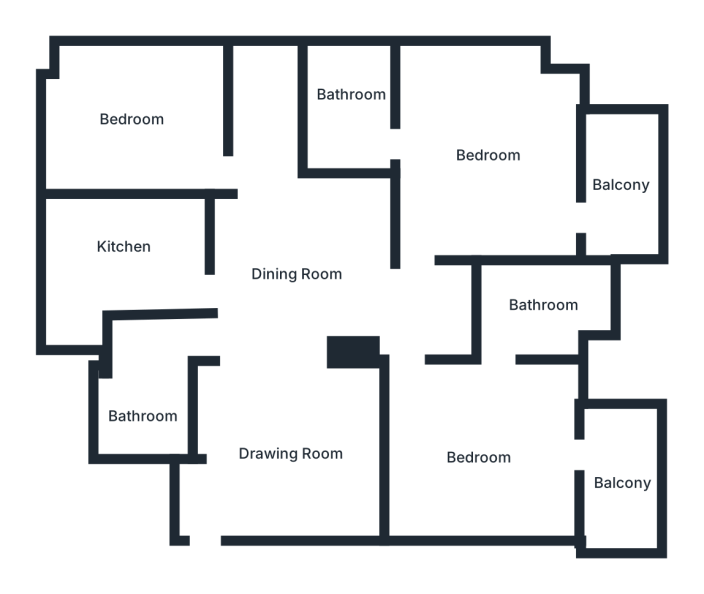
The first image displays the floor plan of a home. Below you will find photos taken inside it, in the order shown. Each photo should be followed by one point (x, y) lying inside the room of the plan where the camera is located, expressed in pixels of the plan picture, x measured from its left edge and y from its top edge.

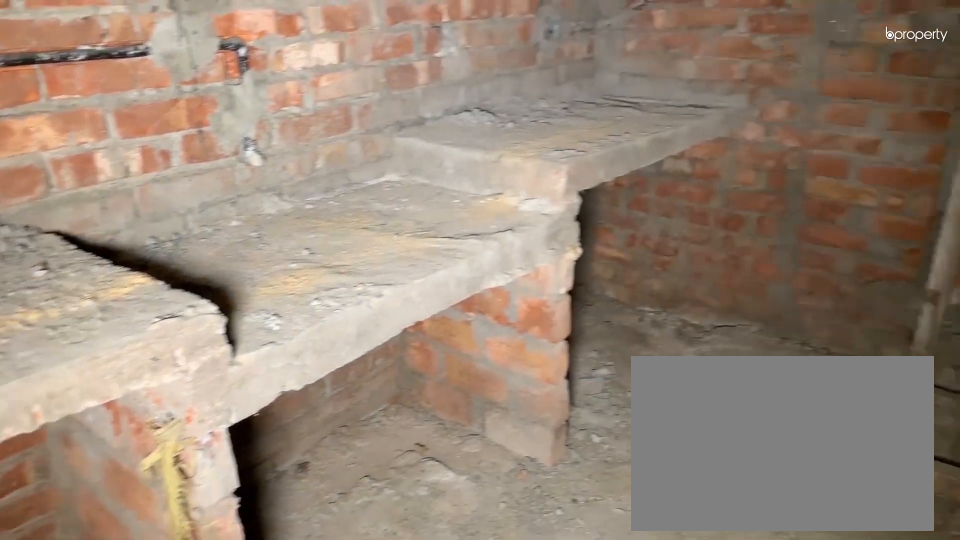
(109, 256)
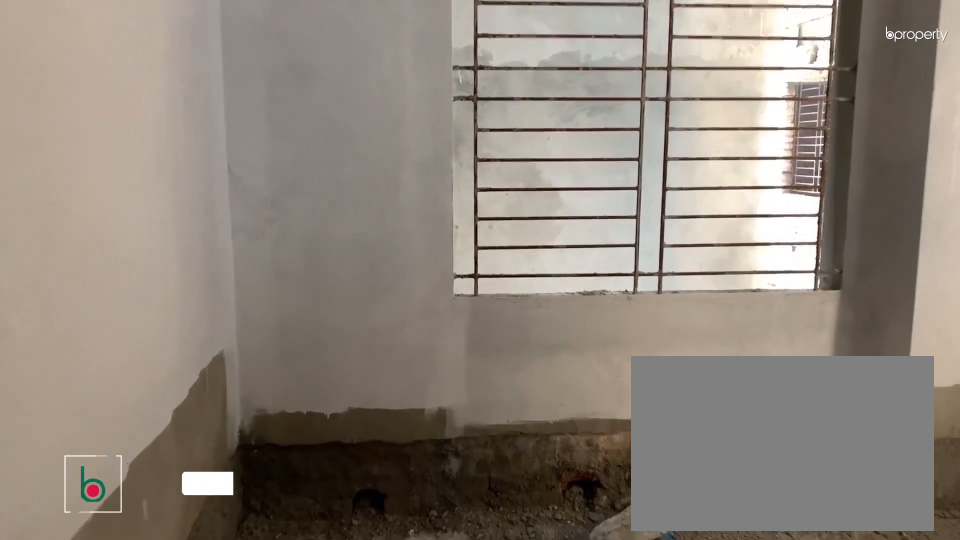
(132, 121)
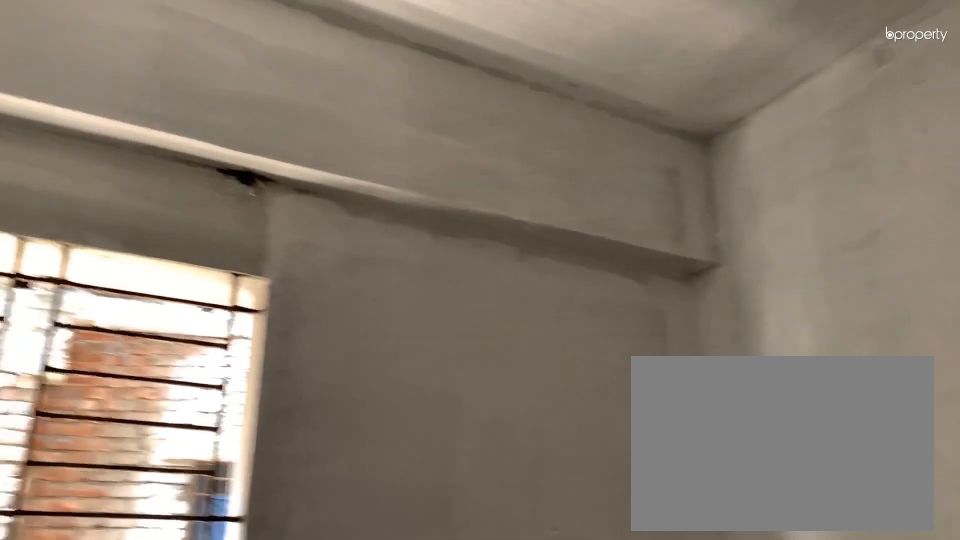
(132, 121)
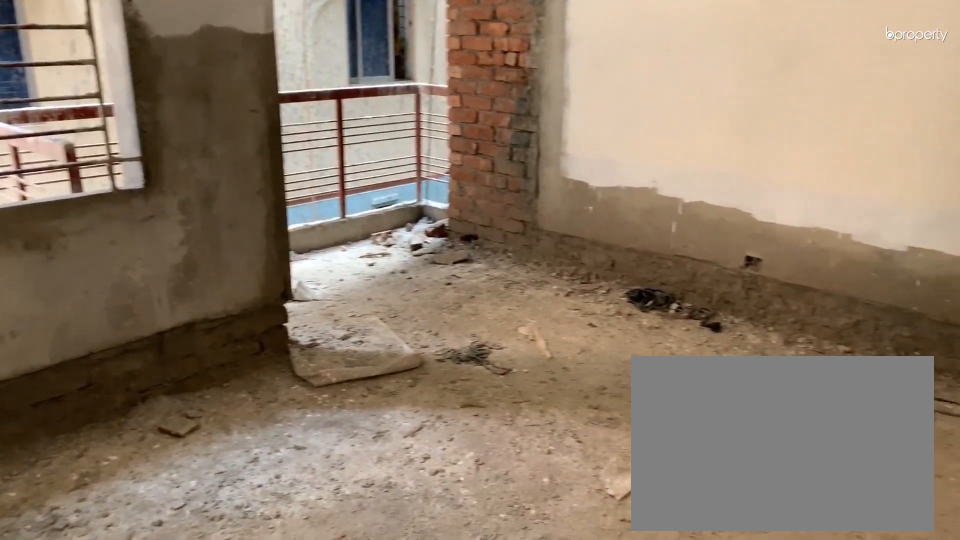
(480, 147)
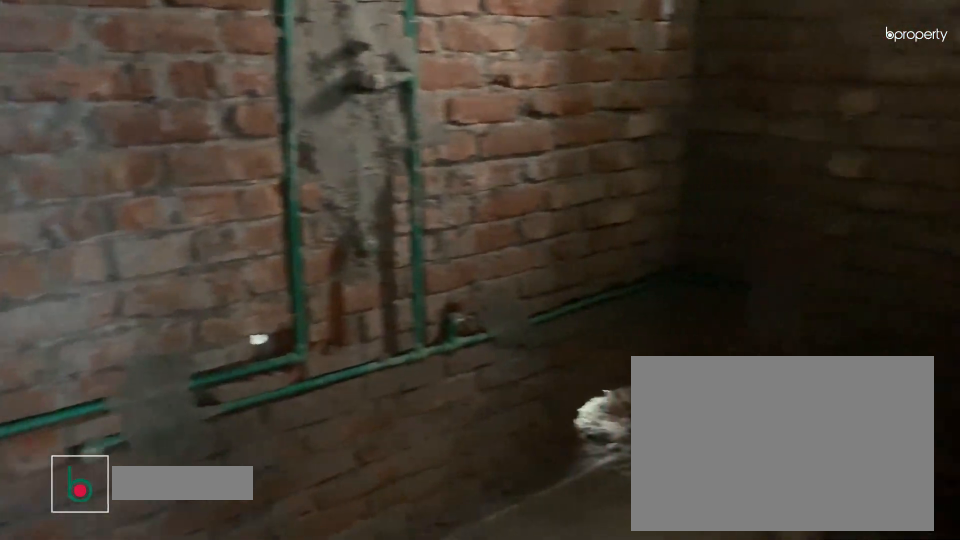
(348, 112)
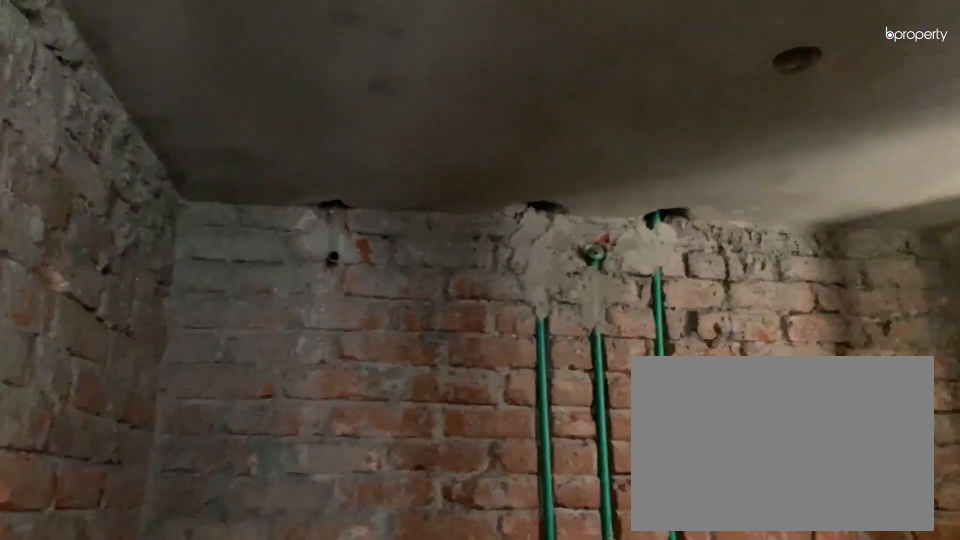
(348, 112)
